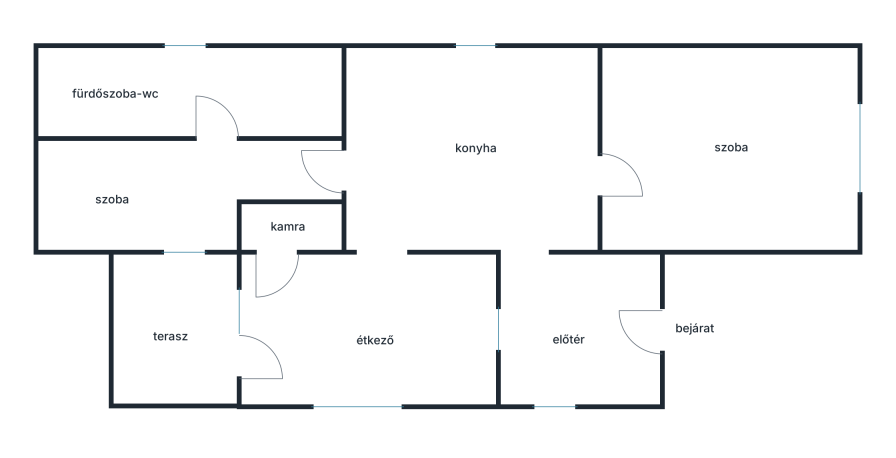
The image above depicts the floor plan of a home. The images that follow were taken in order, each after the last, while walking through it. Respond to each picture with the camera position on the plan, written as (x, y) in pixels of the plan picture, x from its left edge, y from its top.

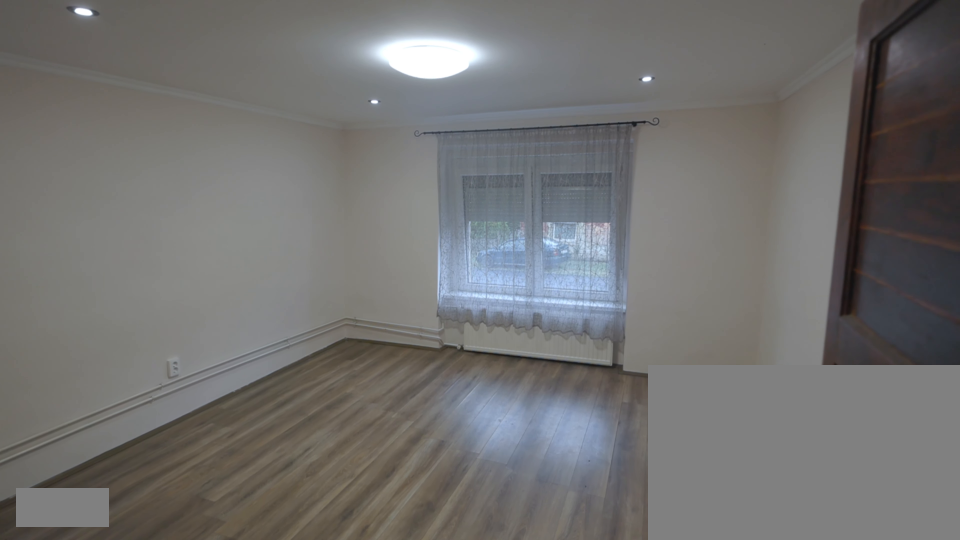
(626, 176)
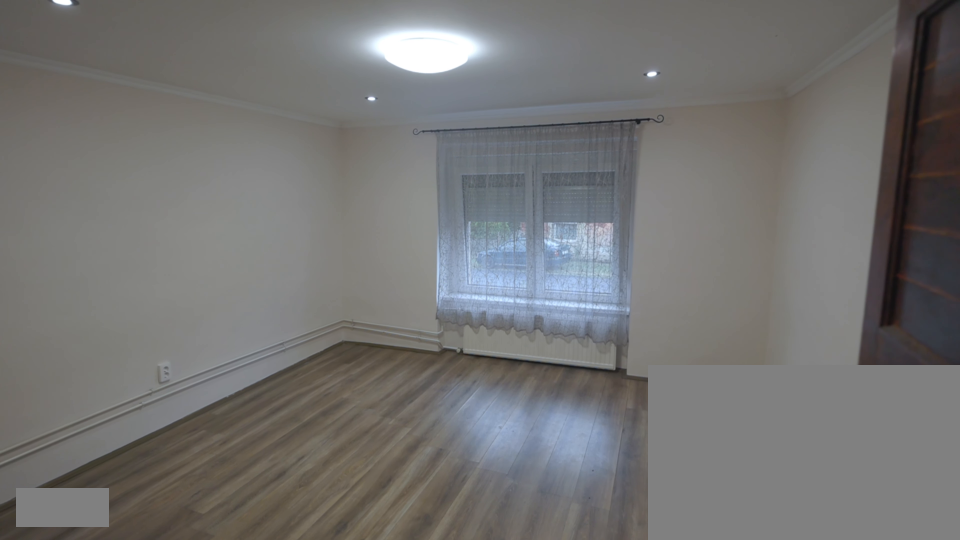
(641, 173)
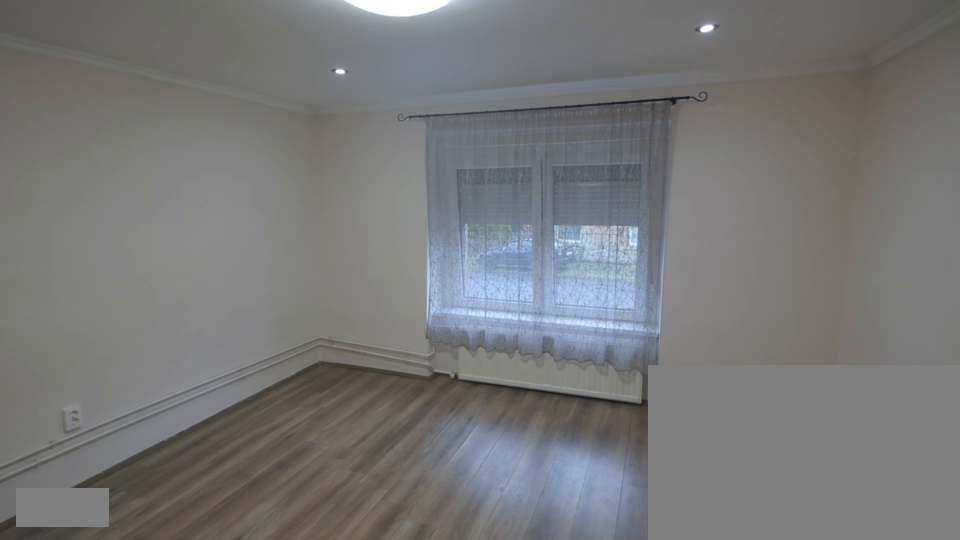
(734, 155)
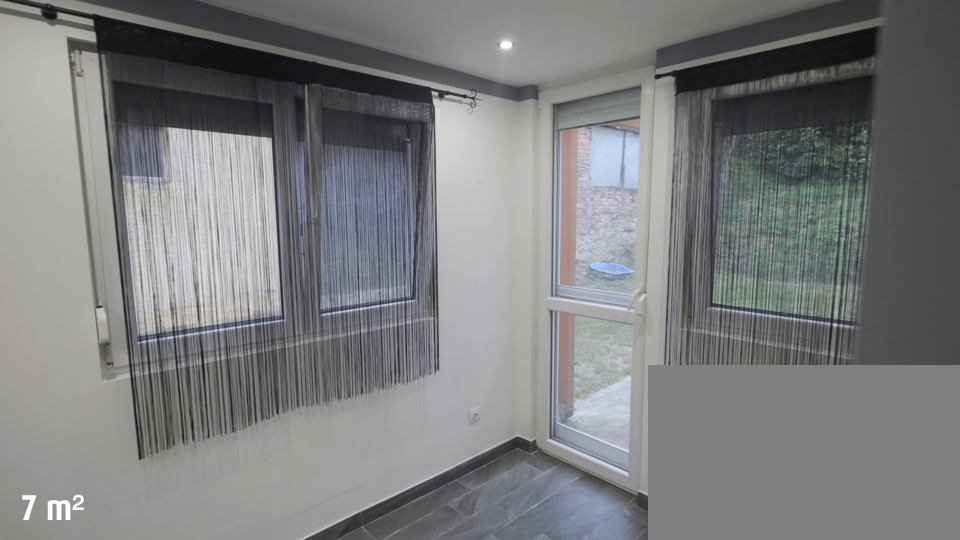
(381, 298)
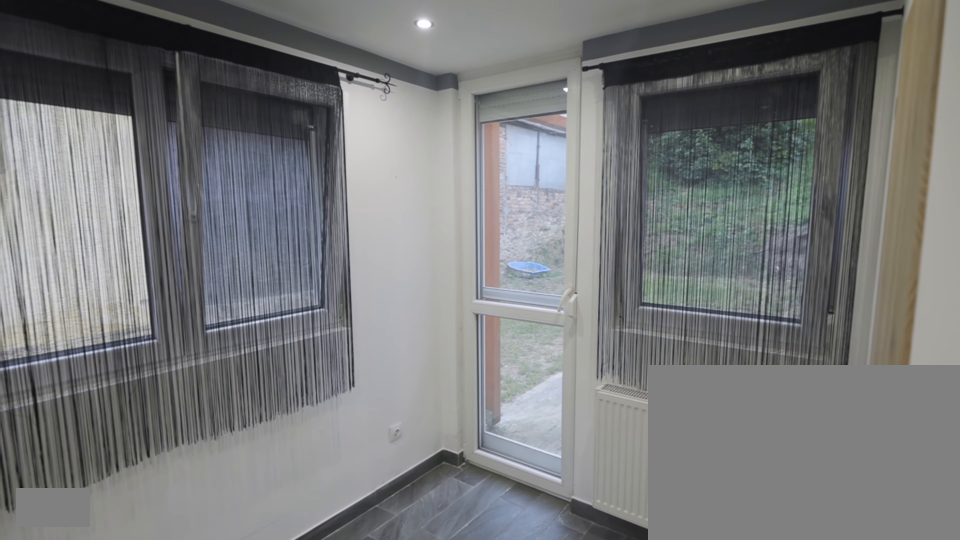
(381, 317)
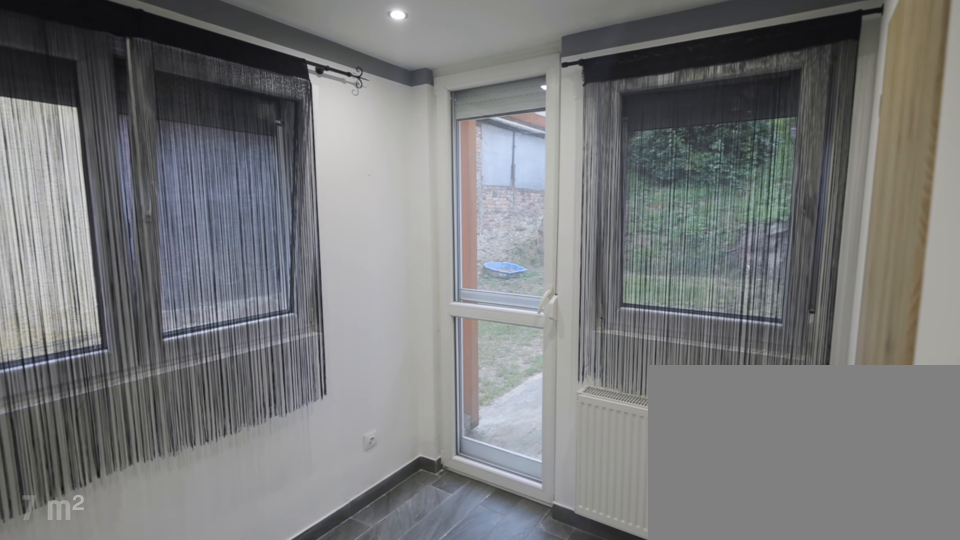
(381, 321)
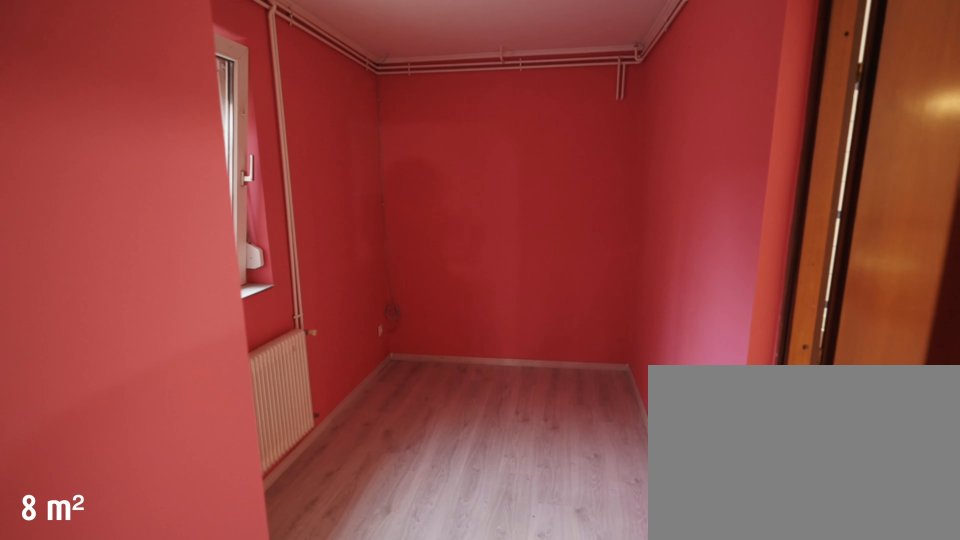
(311, 169)
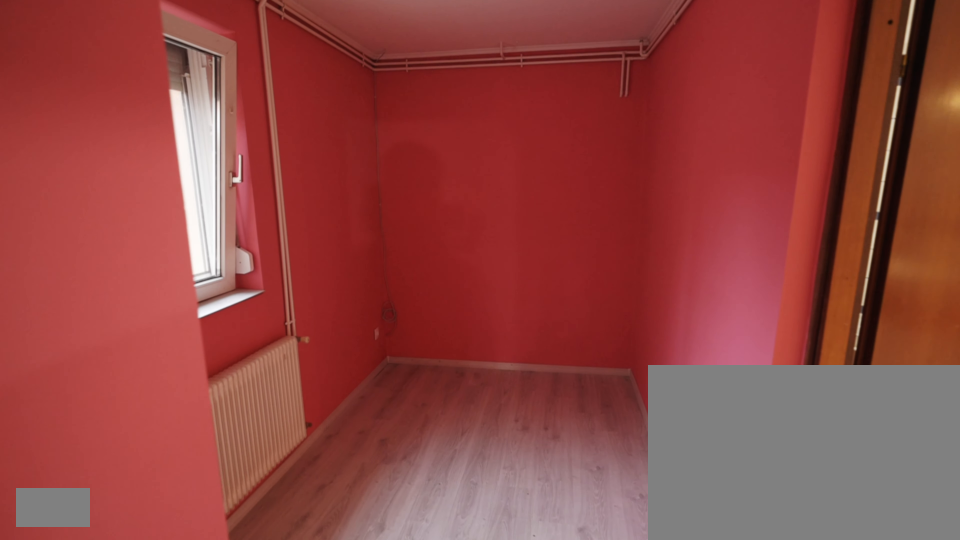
(289, 169)
